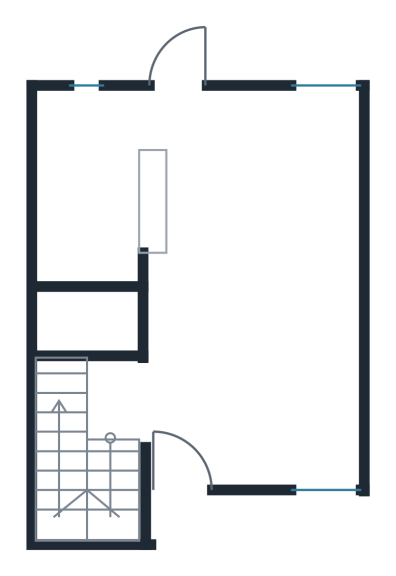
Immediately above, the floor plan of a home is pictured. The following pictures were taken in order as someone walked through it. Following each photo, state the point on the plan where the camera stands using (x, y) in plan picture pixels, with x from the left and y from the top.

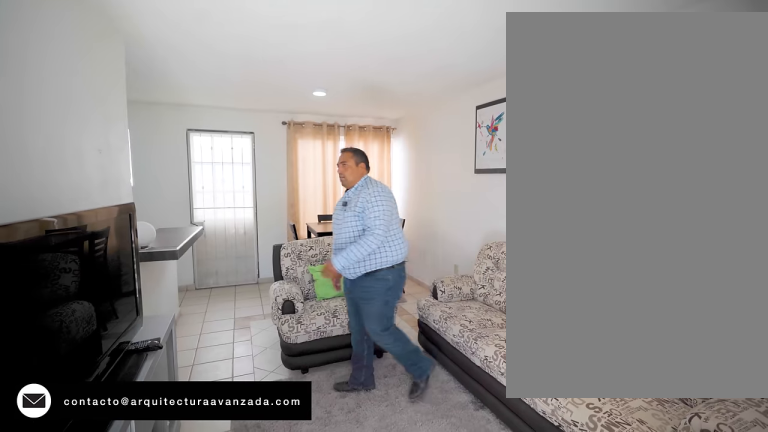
(195, 434)
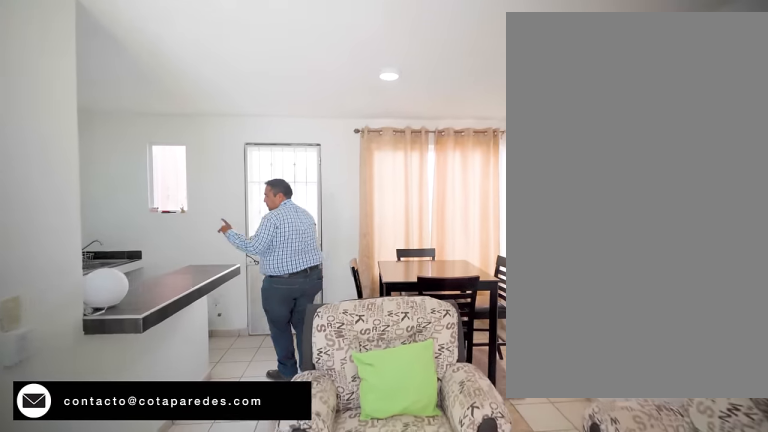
(201, 419)
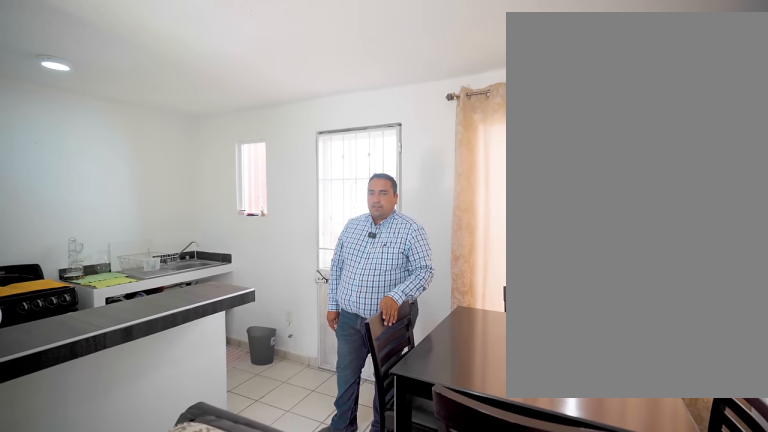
(199, 241)
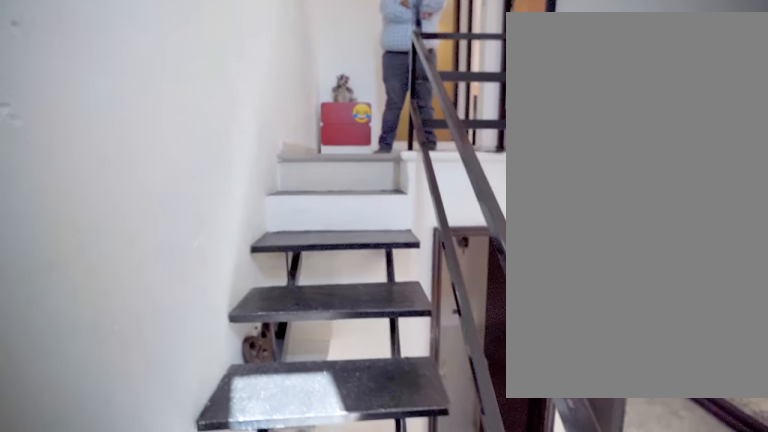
(117, 473)
